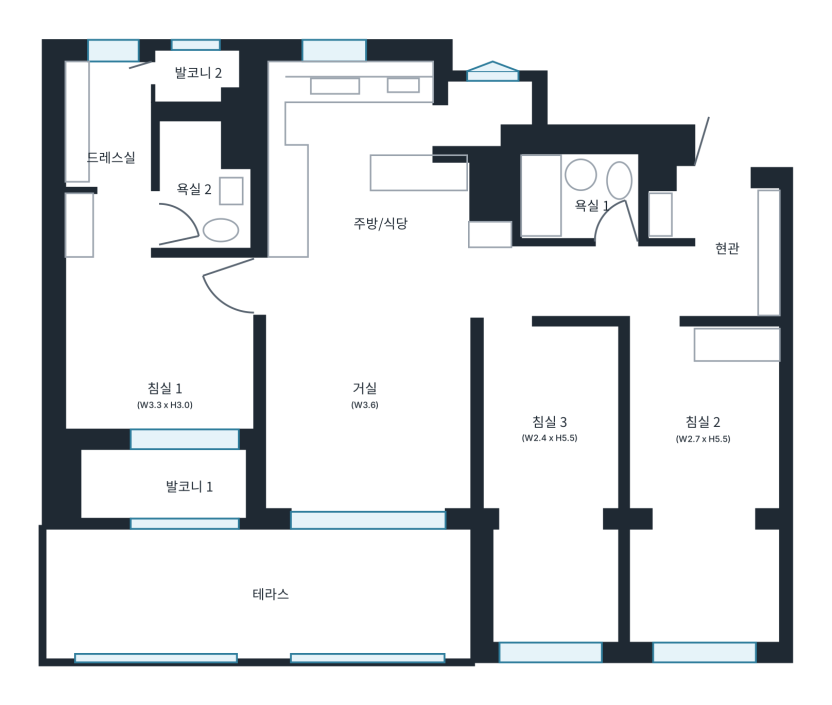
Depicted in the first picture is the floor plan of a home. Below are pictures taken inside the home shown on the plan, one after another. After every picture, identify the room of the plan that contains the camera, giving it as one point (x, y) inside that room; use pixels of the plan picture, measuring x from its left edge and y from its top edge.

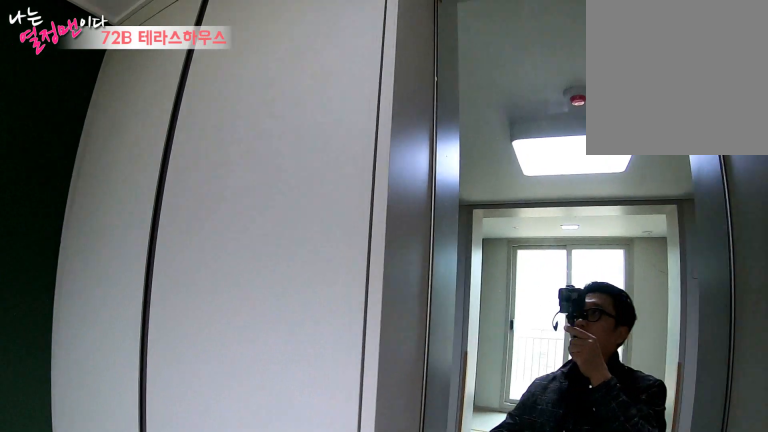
(705, 443)
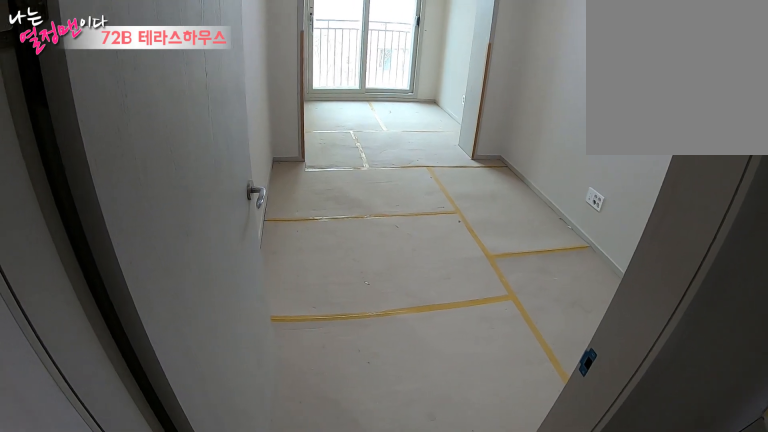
(552, 436)
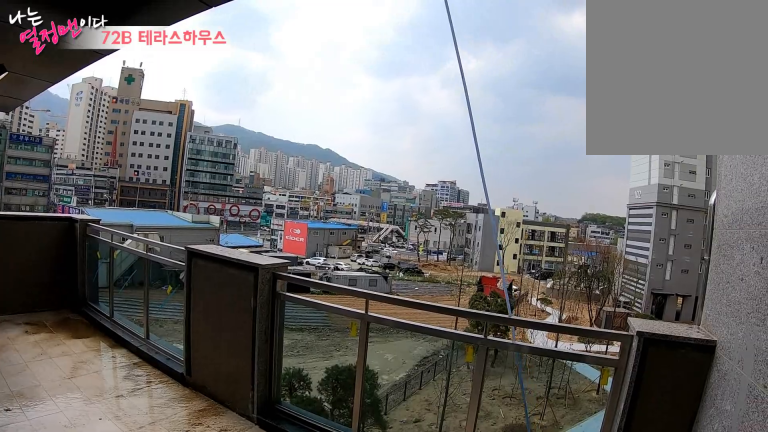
(265, 593)
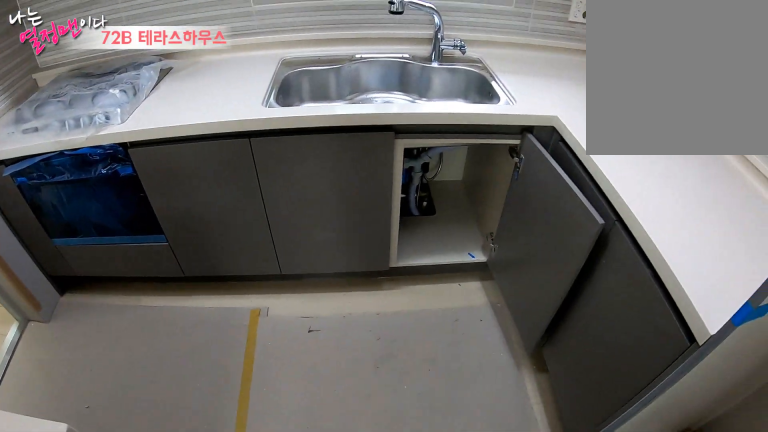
(372, 223)
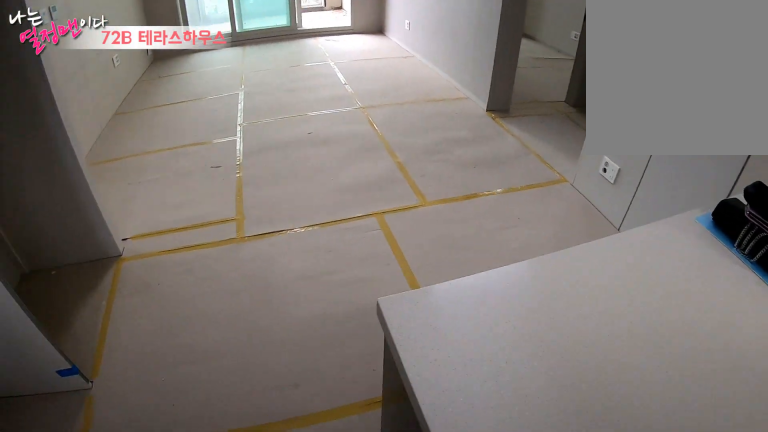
(372, 223)
